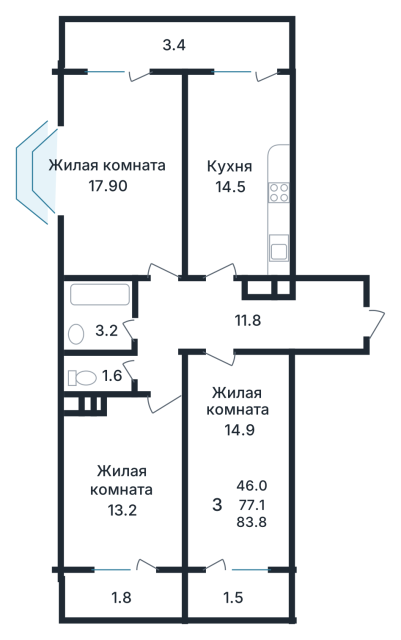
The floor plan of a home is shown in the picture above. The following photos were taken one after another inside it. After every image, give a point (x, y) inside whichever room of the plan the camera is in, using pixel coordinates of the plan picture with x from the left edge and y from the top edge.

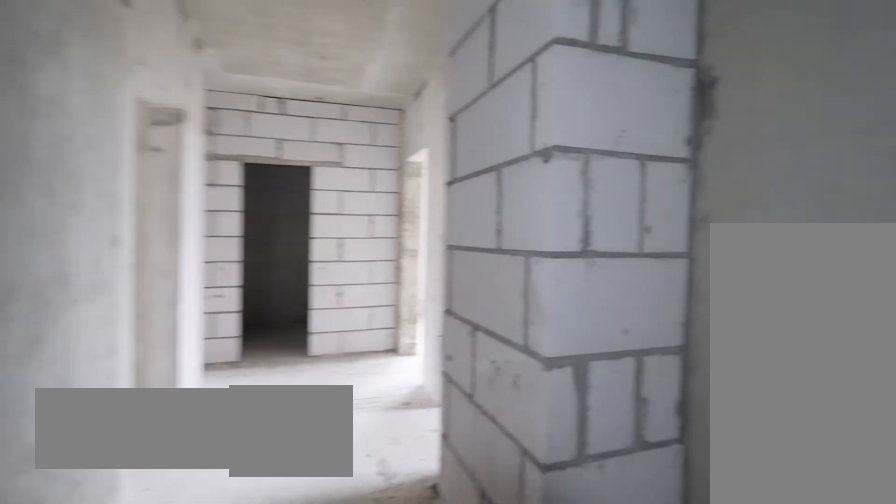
(236, 323)
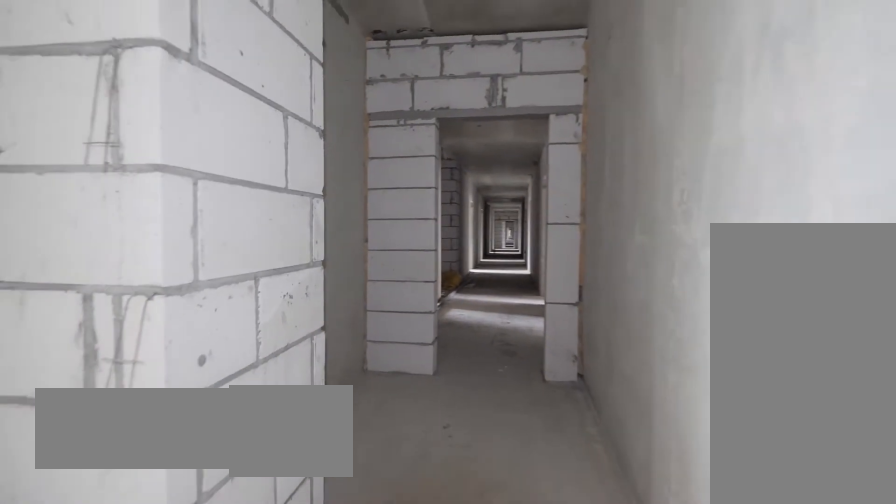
(236, 323)
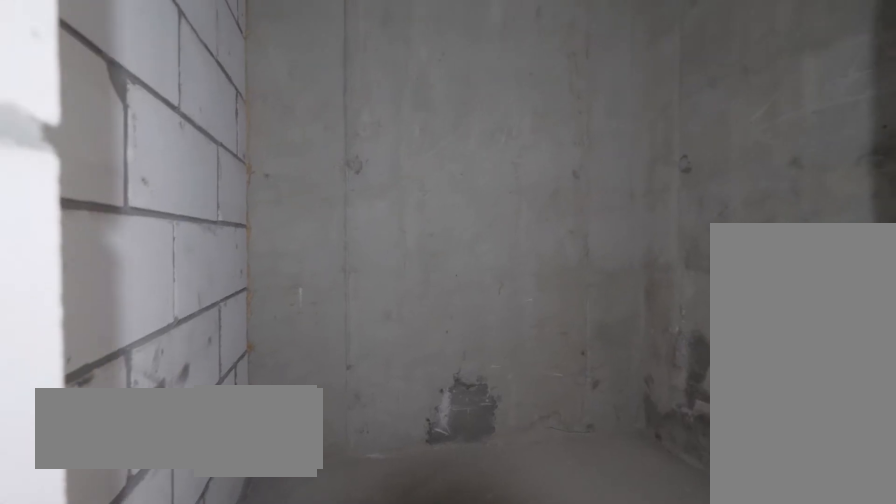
(100, 374)
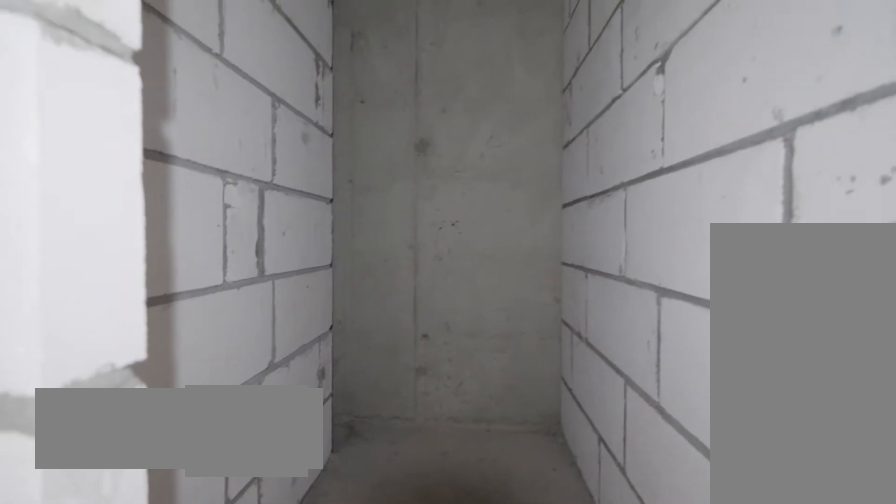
(100, 374)
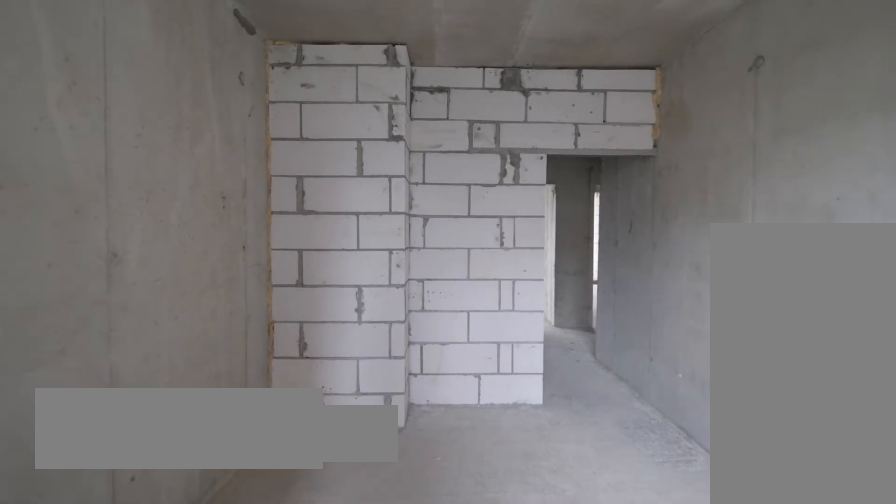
(126, 483)
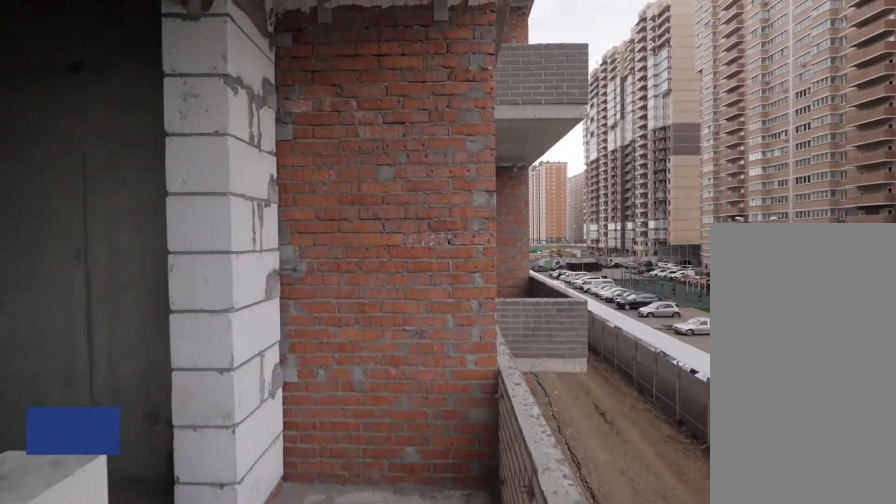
(124, 596)
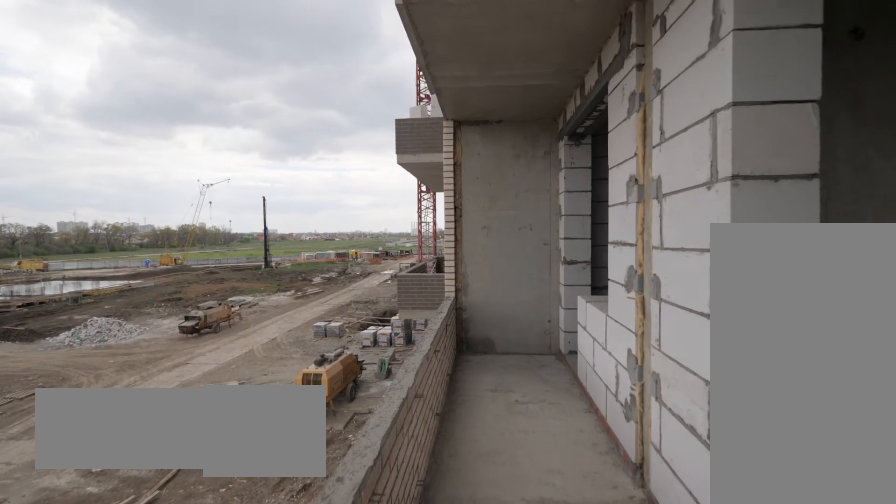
(176, 44)
